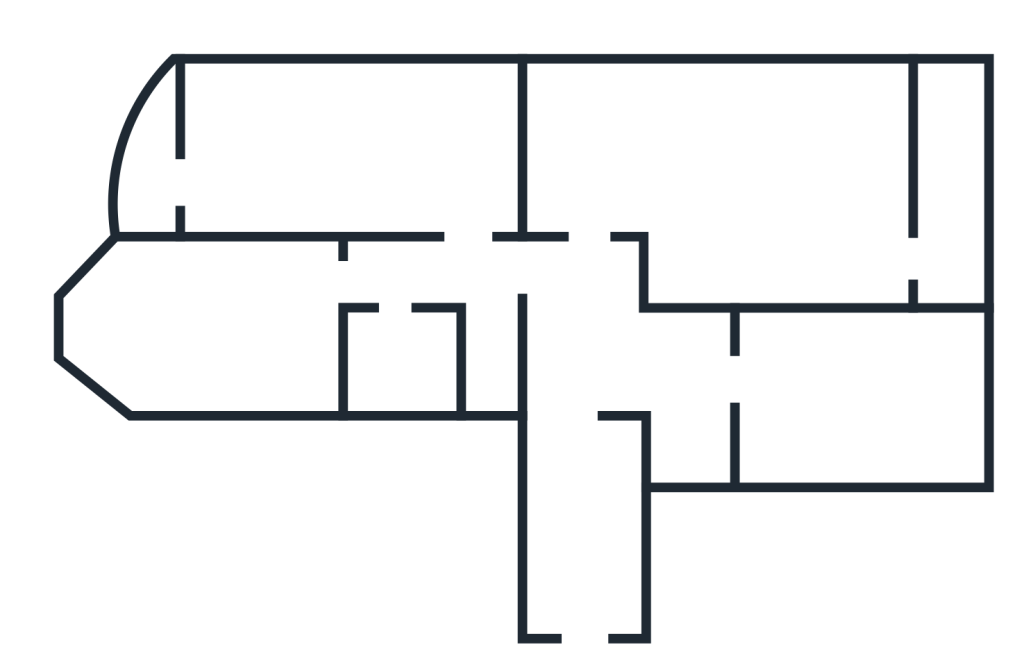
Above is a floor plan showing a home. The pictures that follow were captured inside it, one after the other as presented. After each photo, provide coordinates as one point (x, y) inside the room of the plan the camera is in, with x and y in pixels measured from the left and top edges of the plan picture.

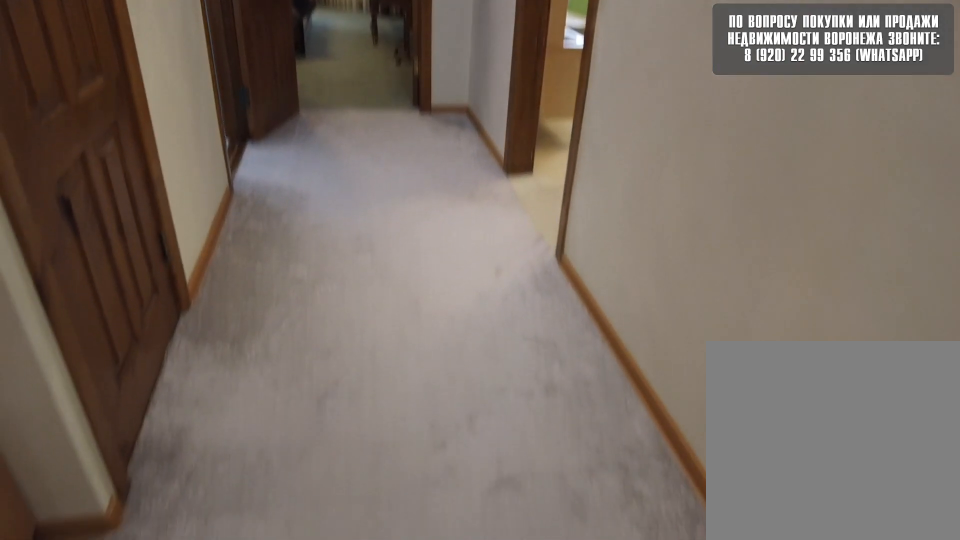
(585, 287)
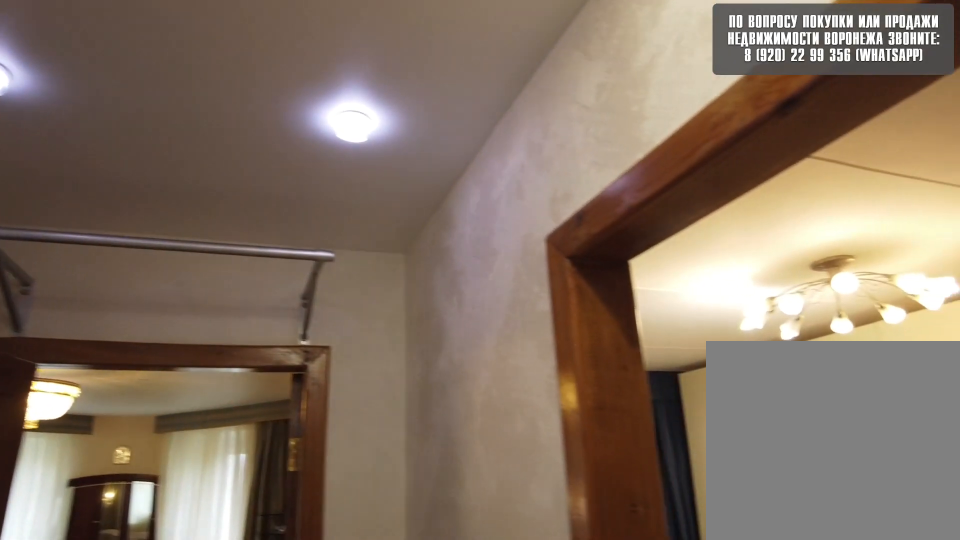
(465, 270)
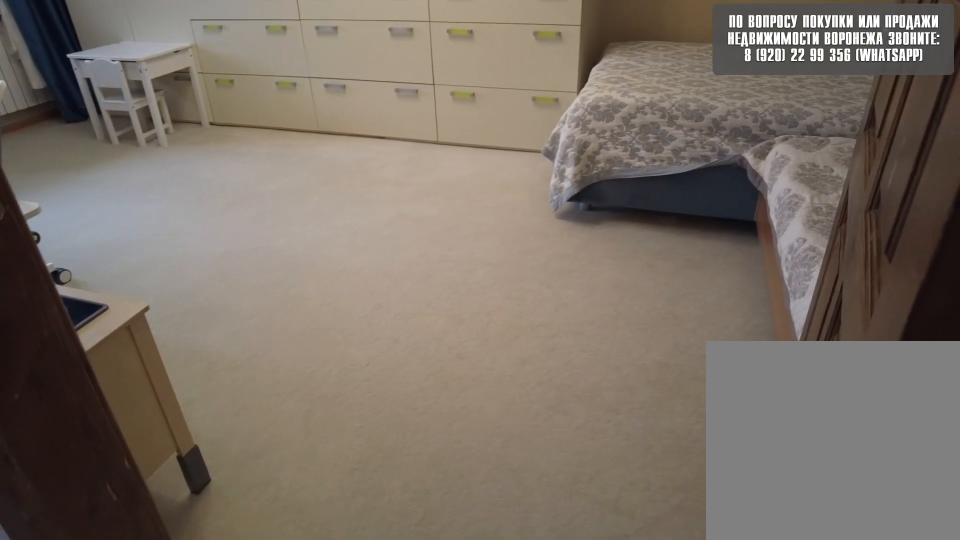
(465, 270)
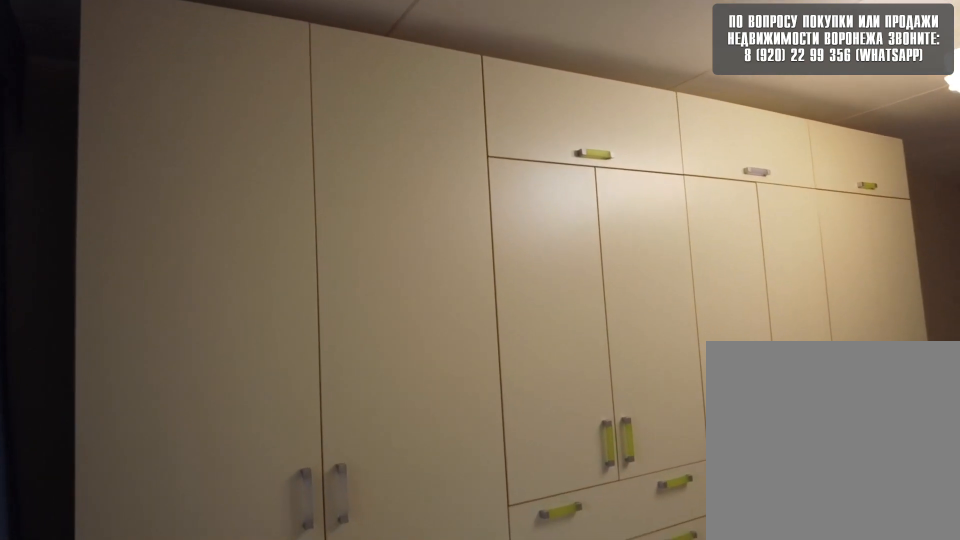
(421, 162)
